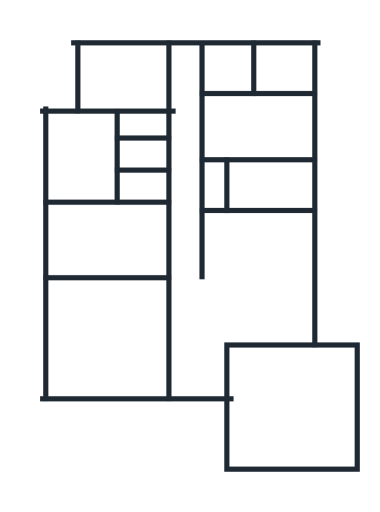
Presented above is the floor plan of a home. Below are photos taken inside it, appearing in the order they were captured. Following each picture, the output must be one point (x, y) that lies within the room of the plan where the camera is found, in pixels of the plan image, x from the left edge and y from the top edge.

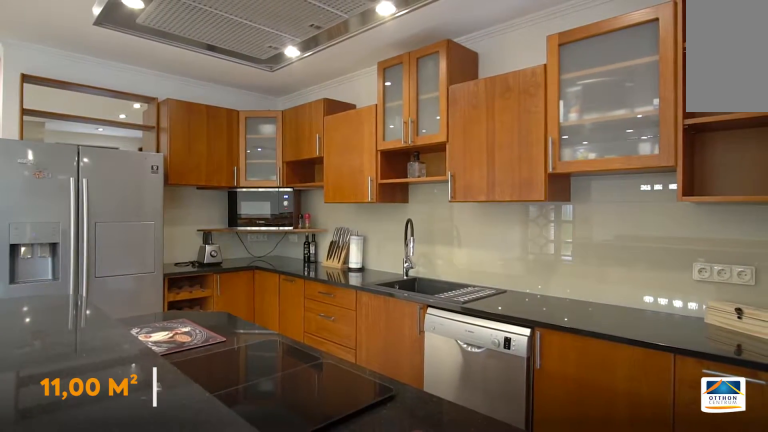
(261, 241)
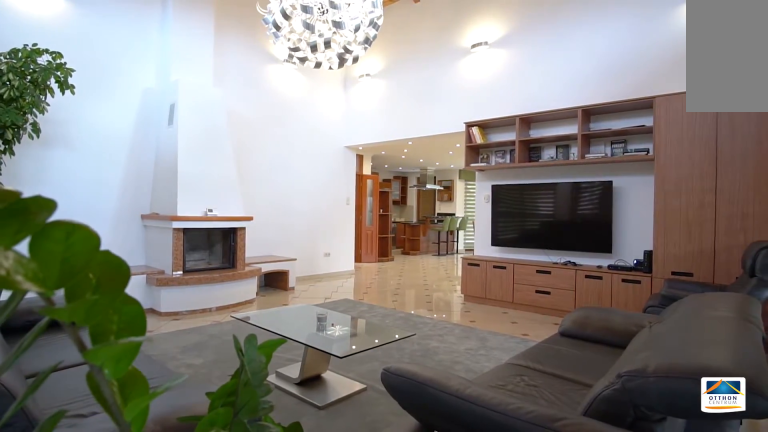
(111, 338)
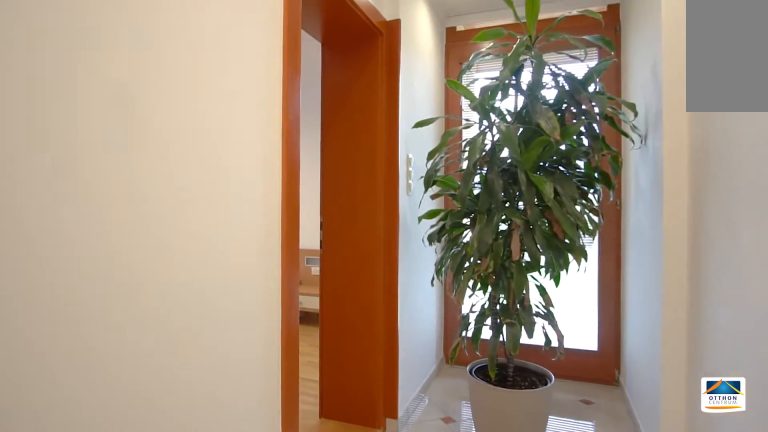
(190, 214)
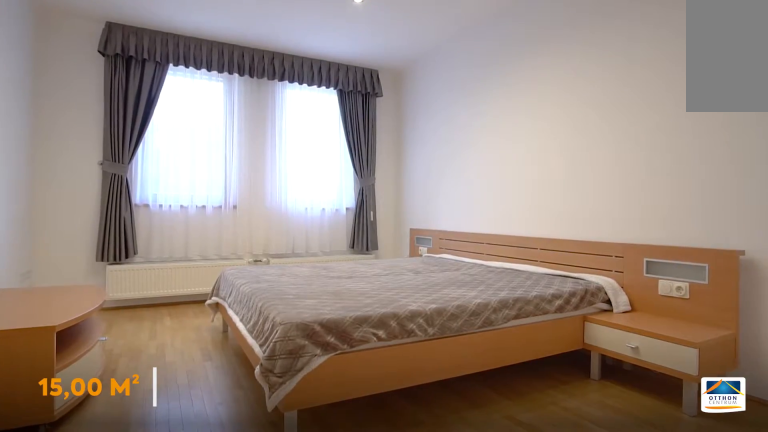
(125, 77)
